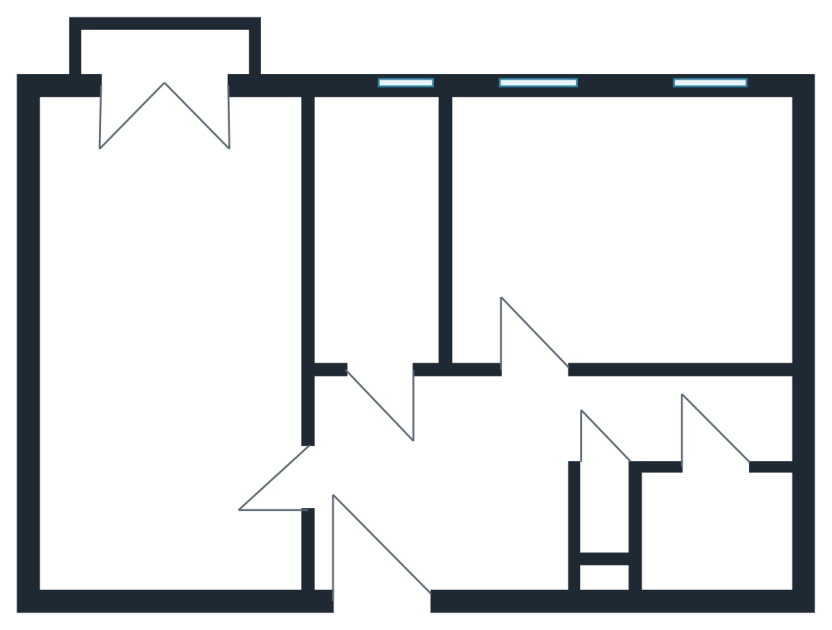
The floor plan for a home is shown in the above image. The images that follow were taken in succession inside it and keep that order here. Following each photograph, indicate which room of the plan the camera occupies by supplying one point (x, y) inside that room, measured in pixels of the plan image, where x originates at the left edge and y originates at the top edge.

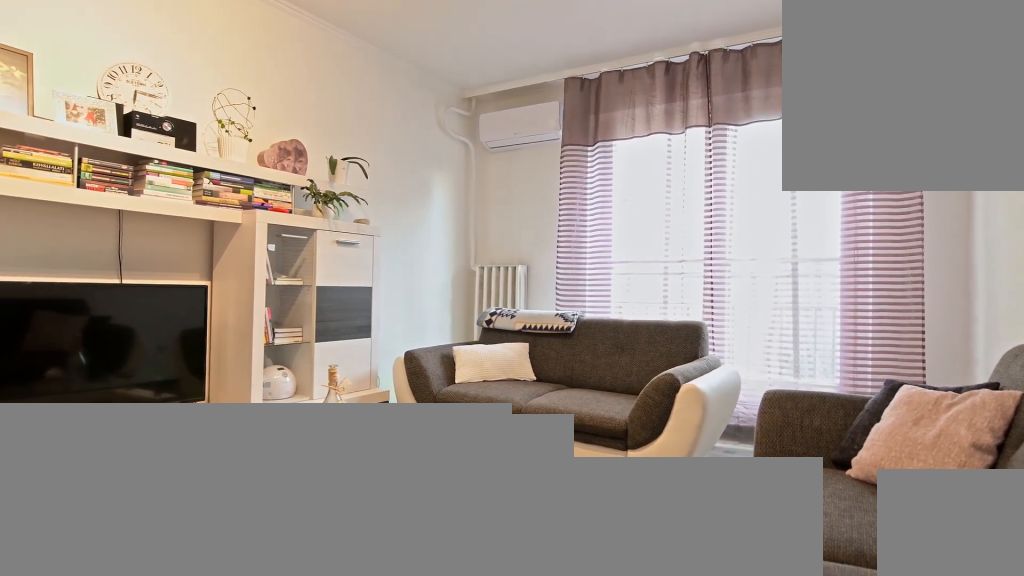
(174, 348)
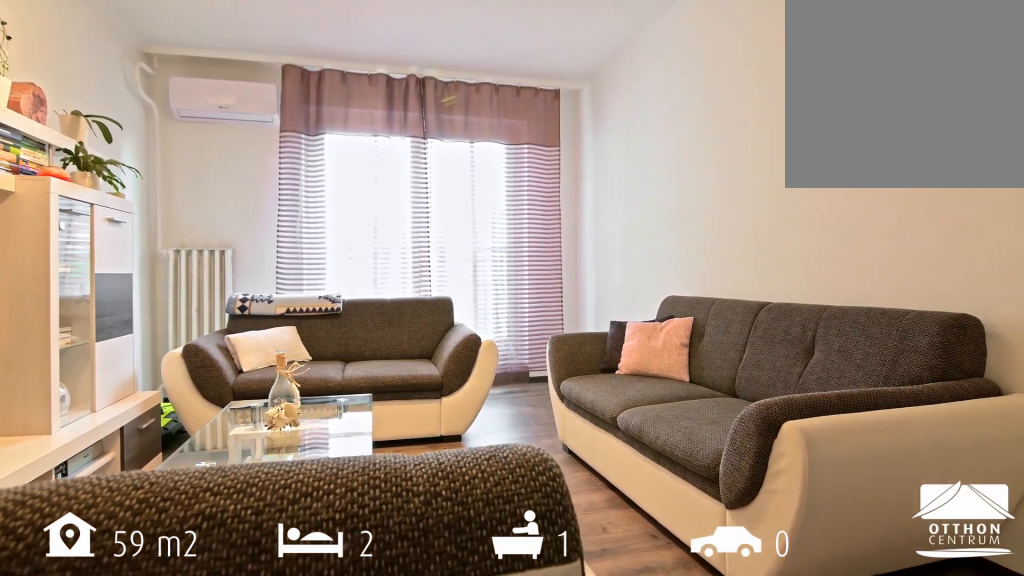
(174, 348)
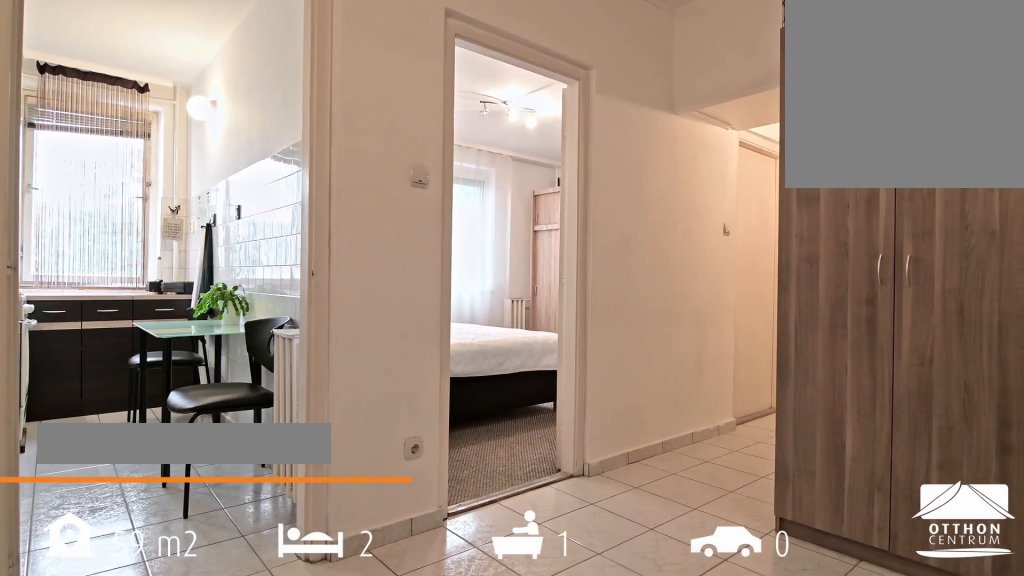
(443, 496)
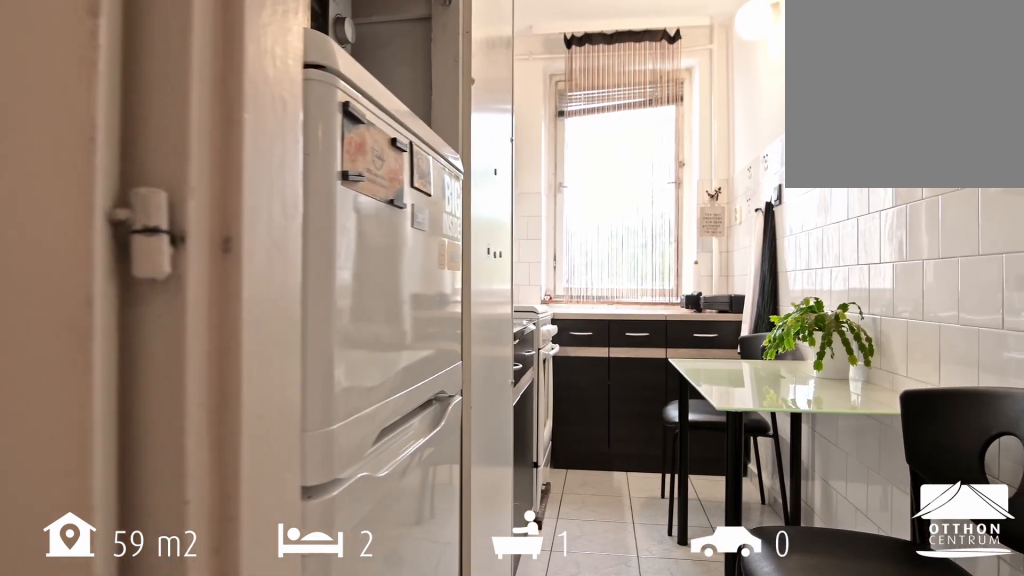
(386, 250)
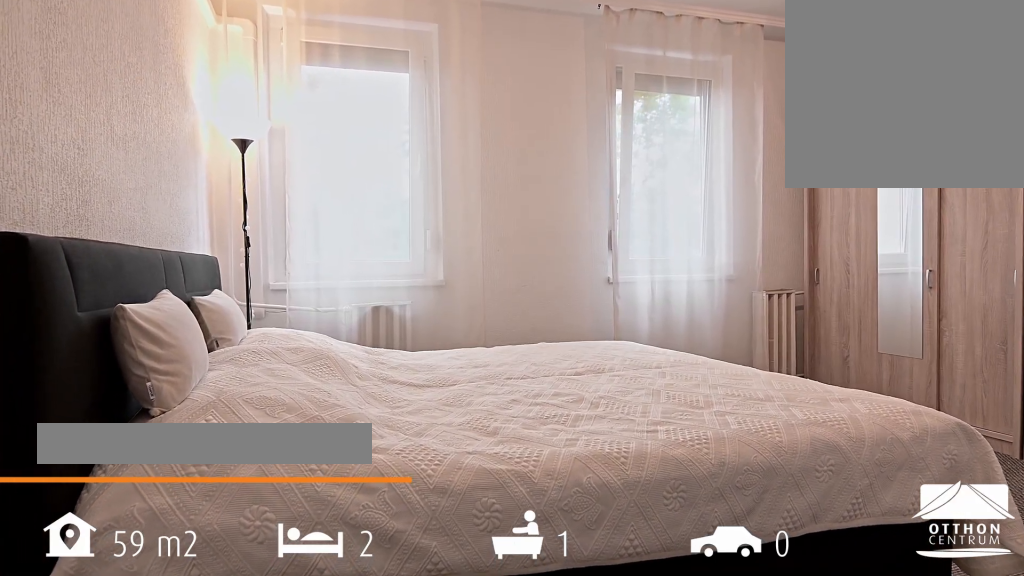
(627, 234)
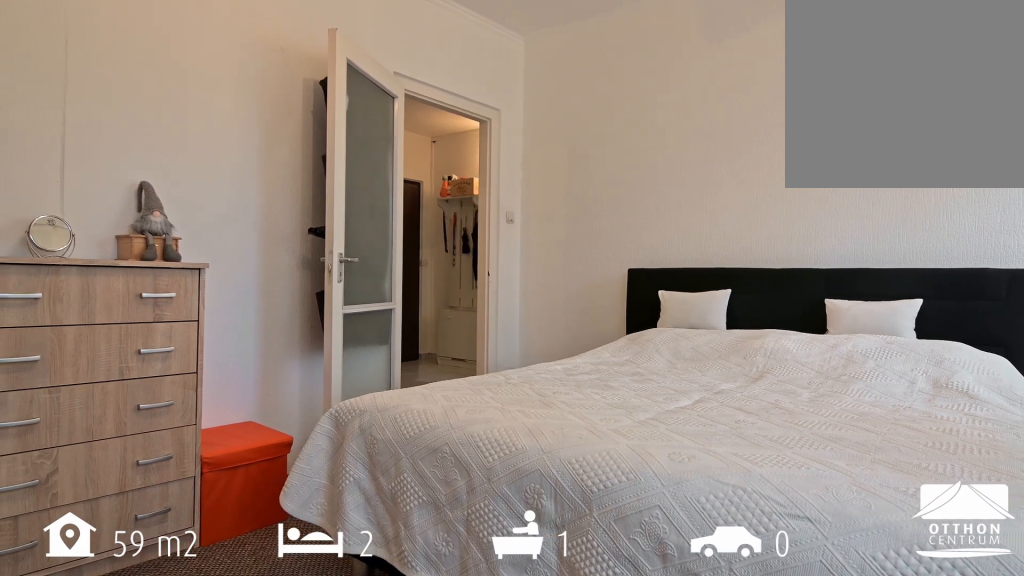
(627, 233)
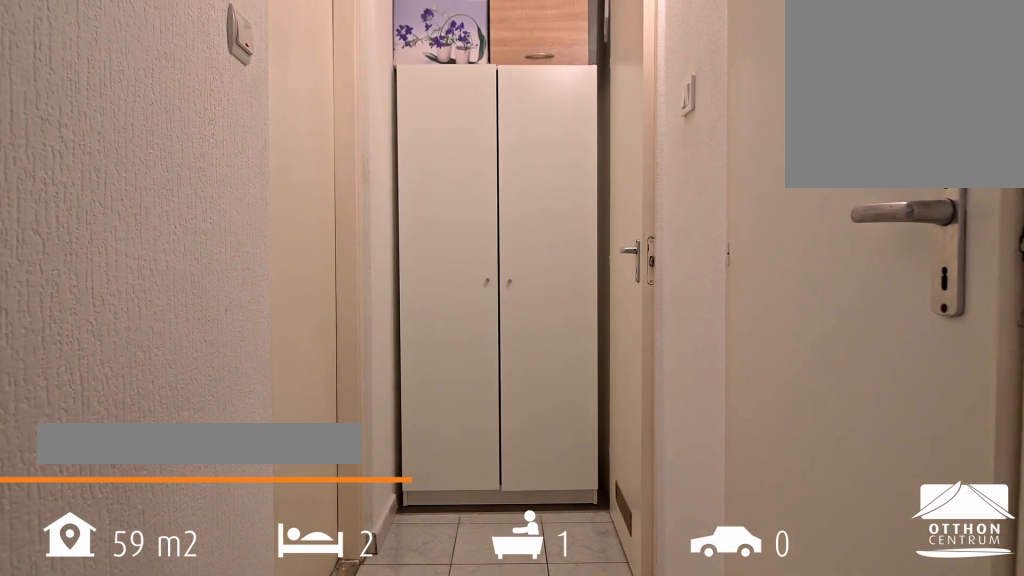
(649, 409)
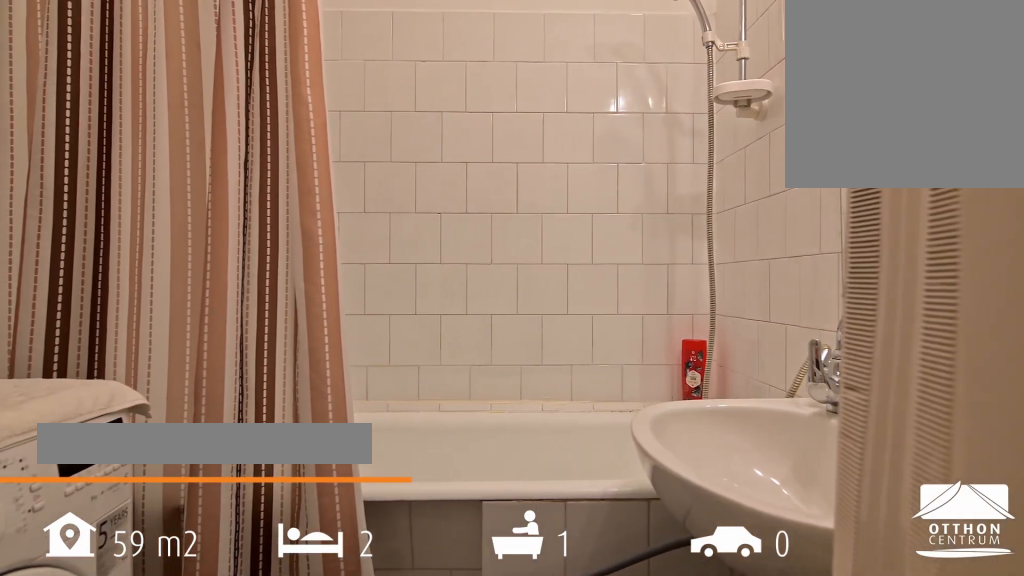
(717, 536)
